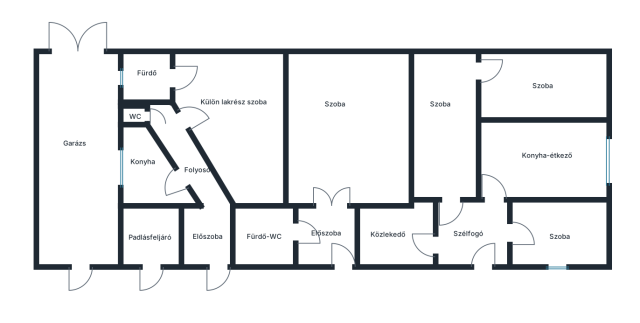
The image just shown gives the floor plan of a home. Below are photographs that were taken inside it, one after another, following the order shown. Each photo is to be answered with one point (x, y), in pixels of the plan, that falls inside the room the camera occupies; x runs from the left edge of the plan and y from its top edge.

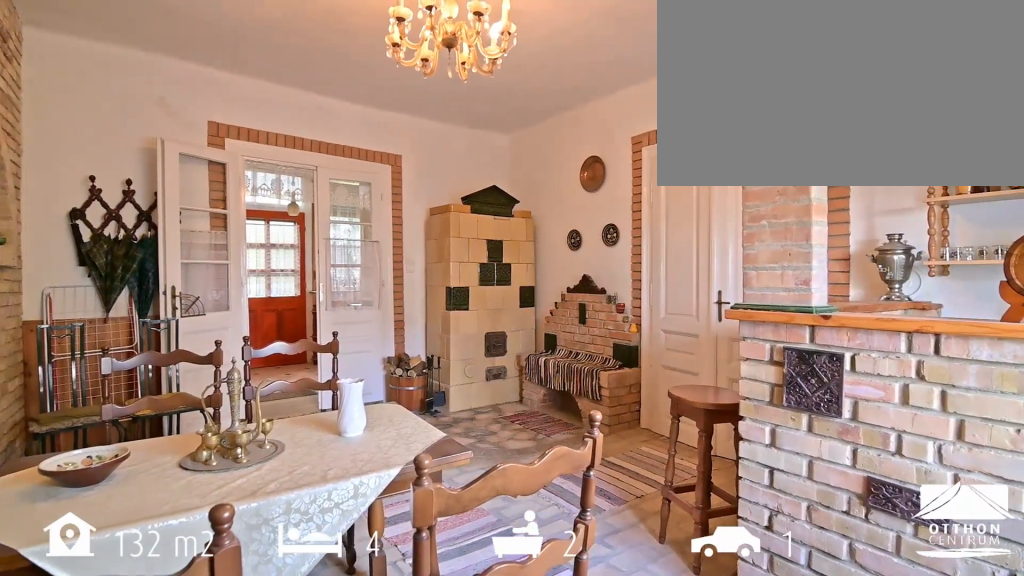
(343, 146)
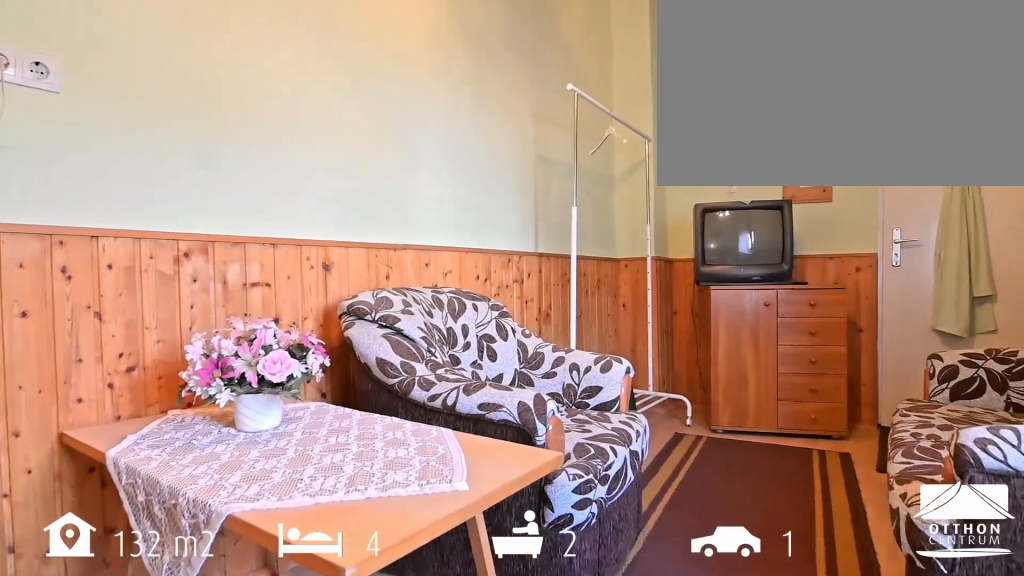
(543, 106)
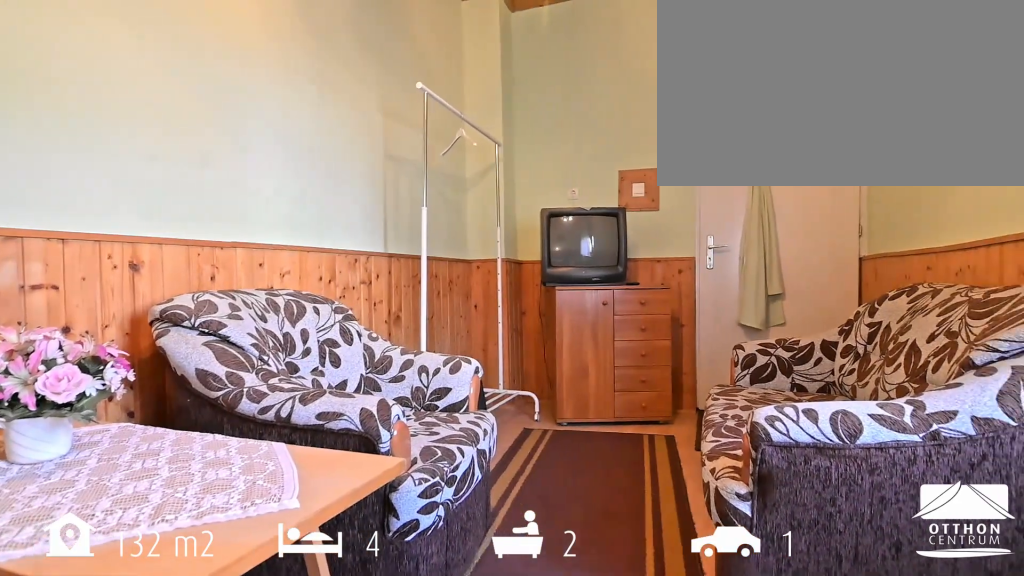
(543, 106)
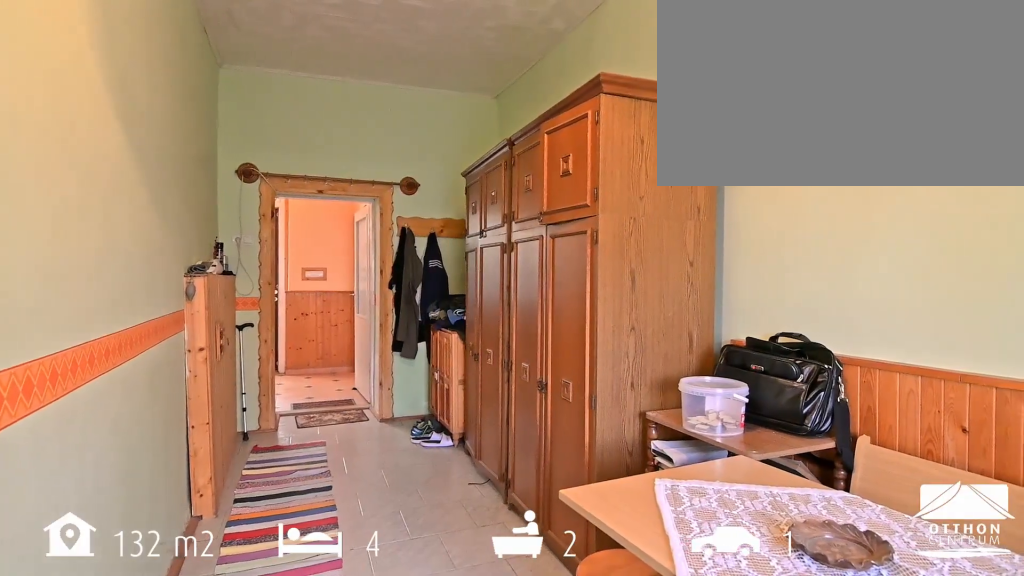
(442, 132)
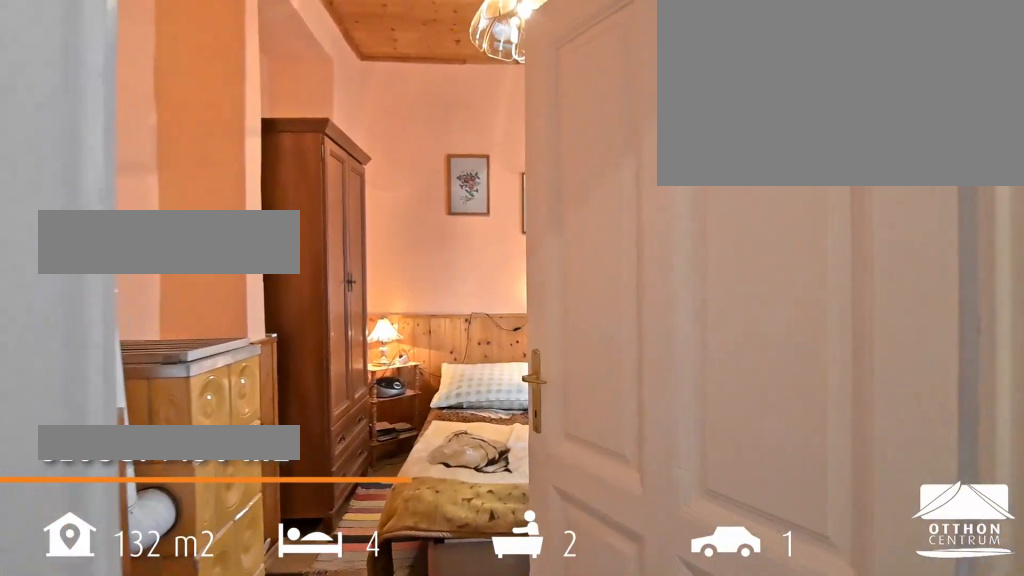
(559, 223)
